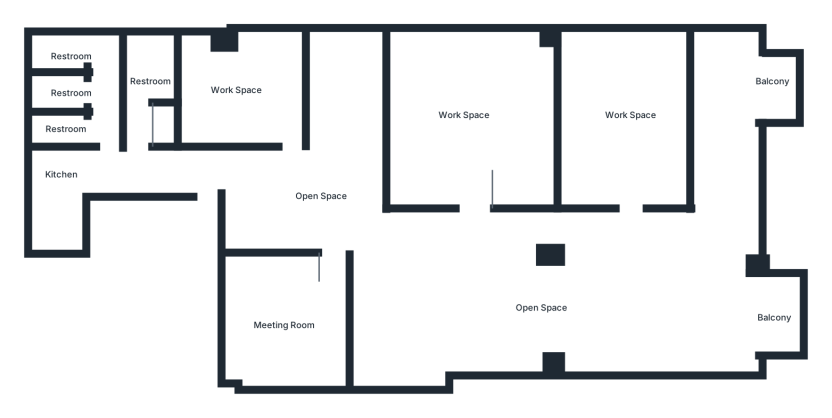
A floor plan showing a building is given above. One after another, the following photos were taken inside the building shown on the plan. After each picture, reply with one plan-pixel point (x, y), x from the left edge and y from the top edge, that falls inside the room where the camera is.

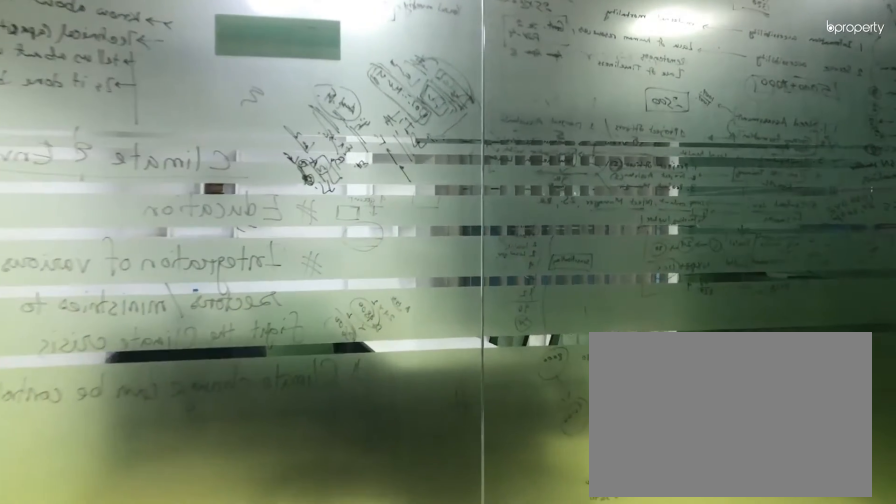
(229, 182)
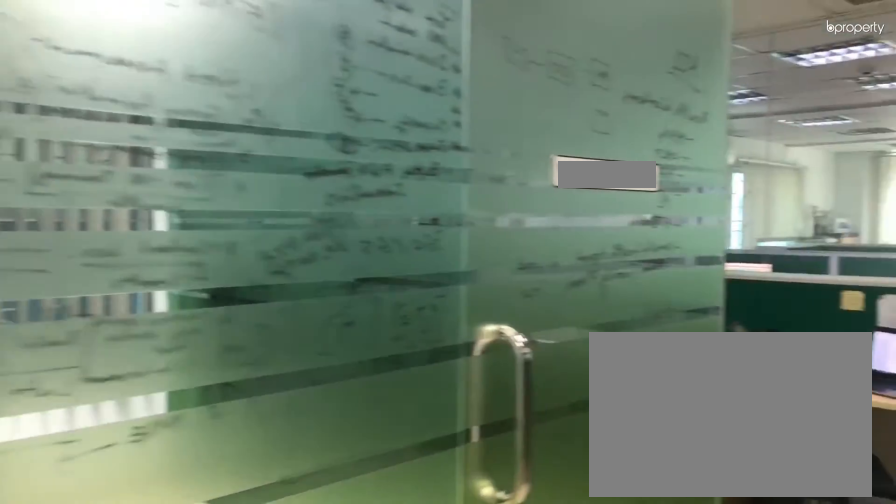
(229, 182)
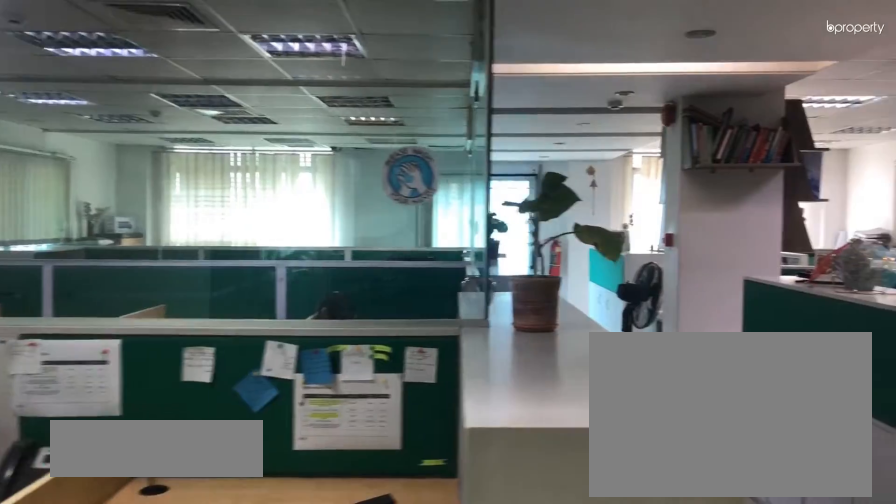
(383, 244)
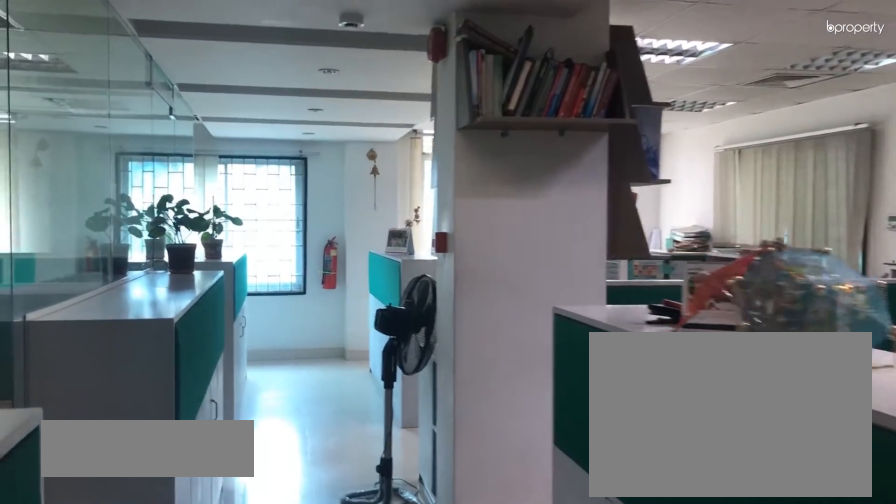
(492, 235)
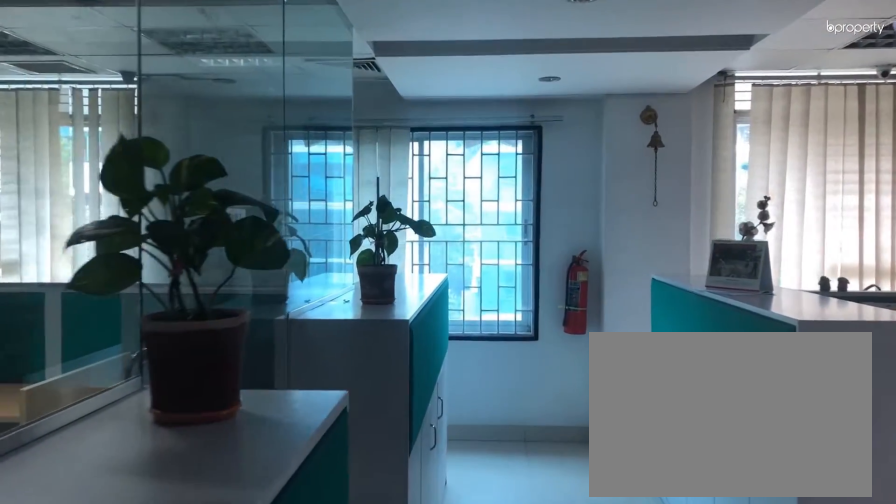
(608, 239)
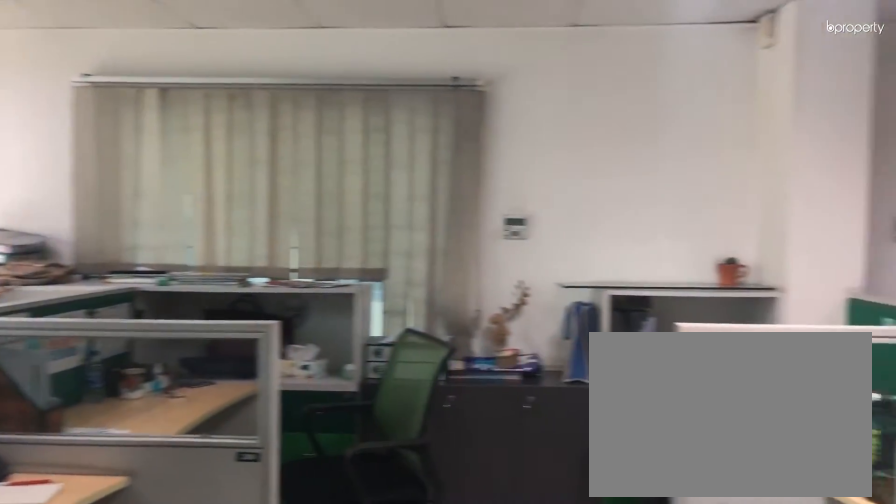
(608, 239)
